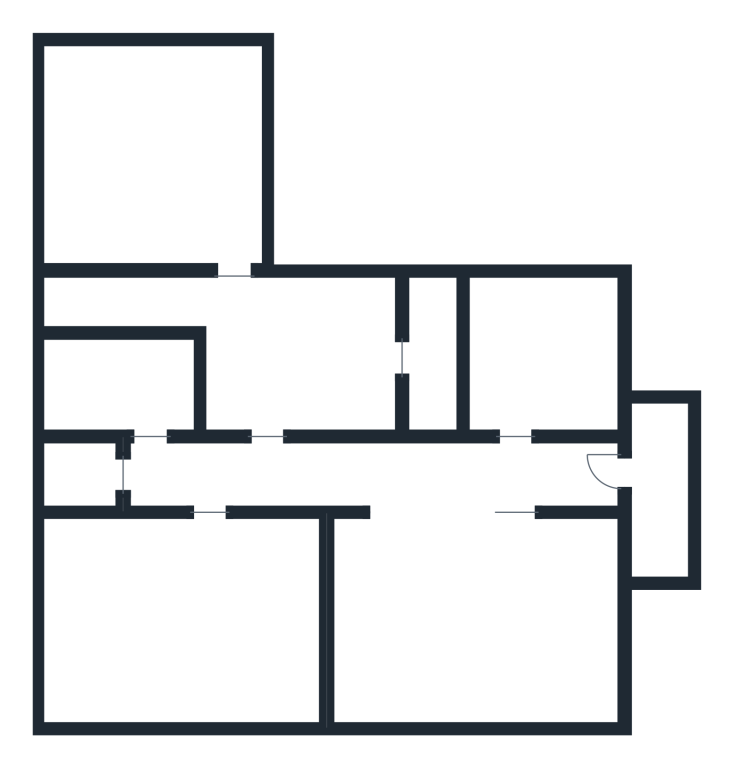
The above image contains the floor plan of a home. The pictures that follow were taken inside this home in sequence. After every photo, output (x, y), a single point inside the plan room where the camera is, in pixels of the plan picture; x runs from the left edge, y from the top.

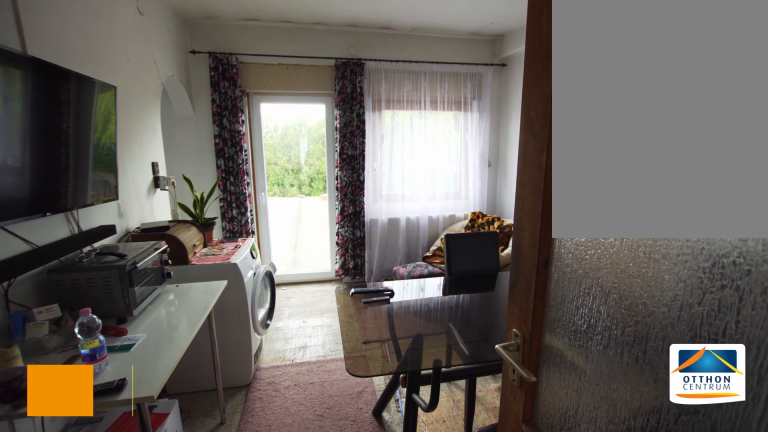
(316, 357)
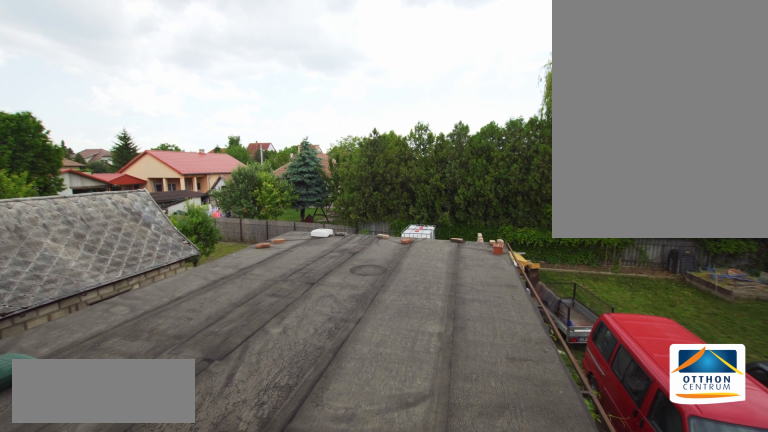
(153, 125)
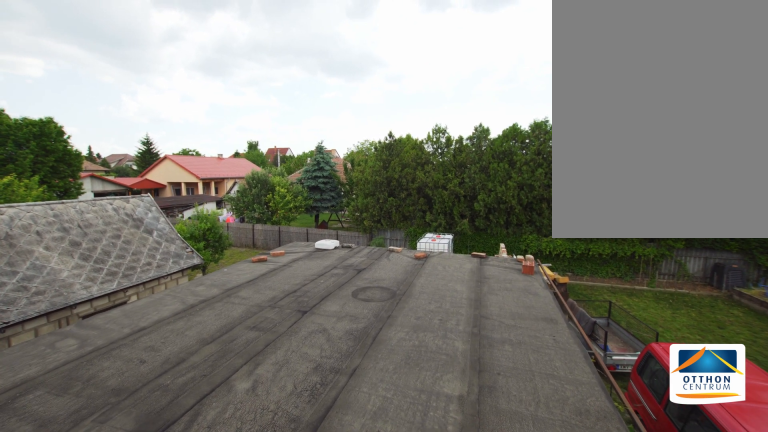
(153, 125)
